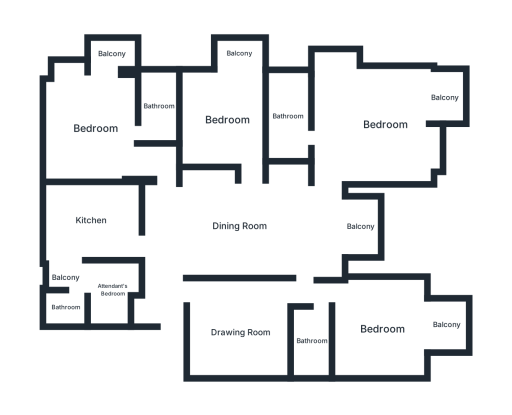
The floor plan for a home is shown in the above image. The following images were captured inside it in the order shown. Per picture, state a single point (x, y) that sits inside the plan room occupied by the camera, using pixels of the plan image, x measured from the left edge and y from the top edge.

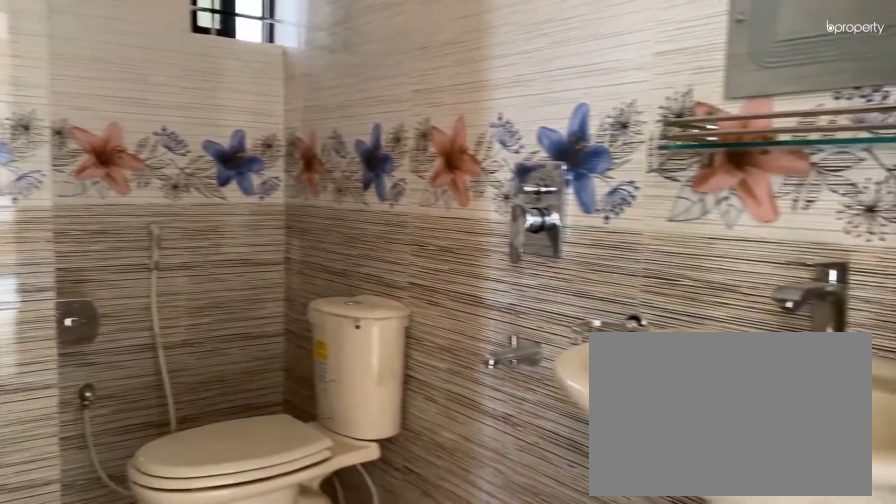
(311, 340)
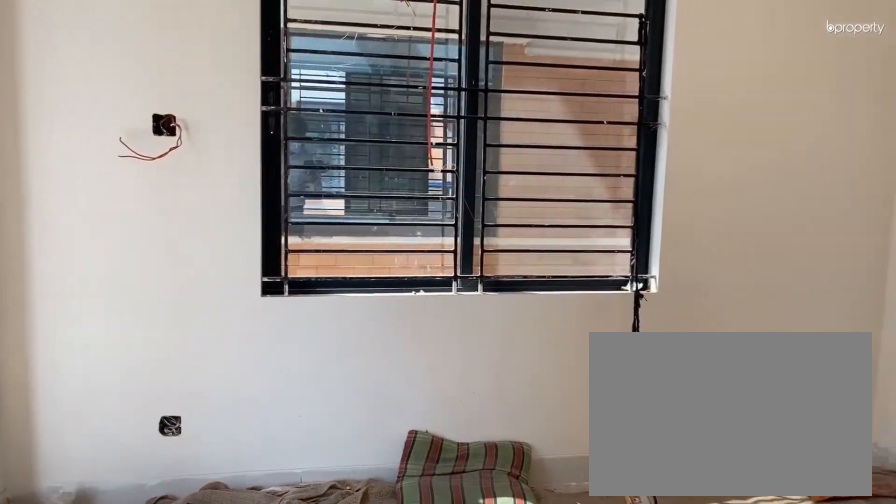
(379, 328)
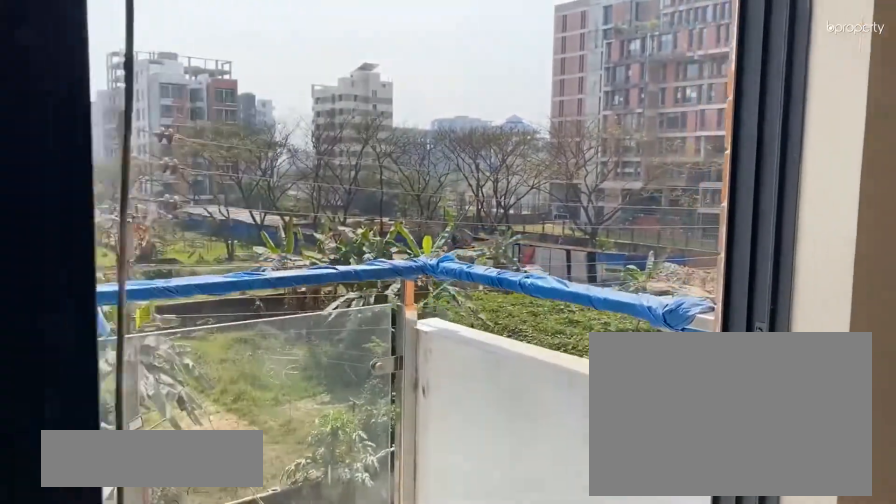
(448, 324)
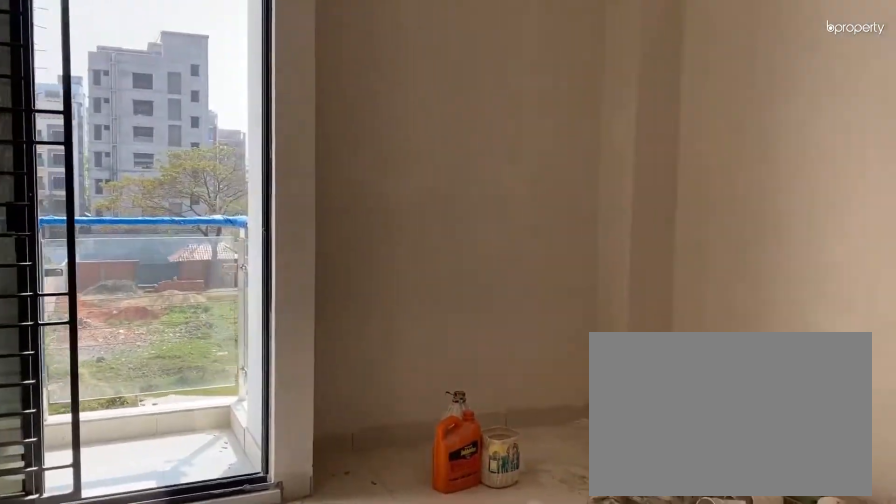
(384, 123)
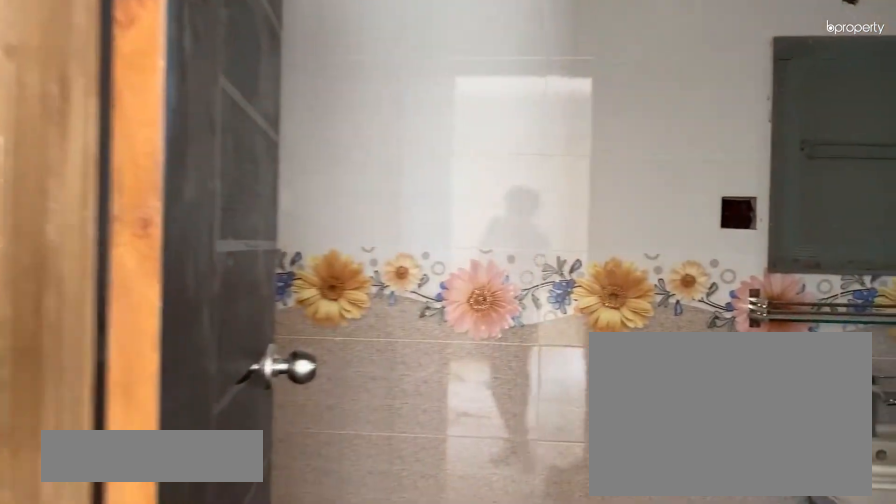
(289, 115)
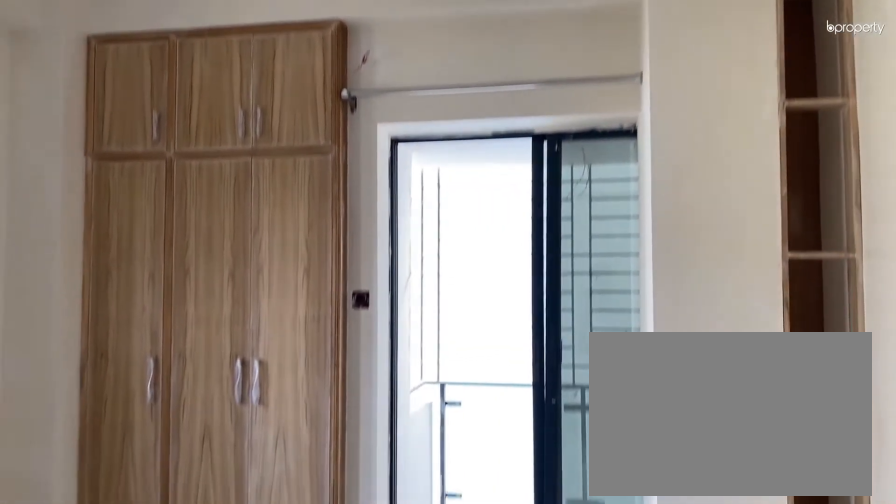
(94, 128)
